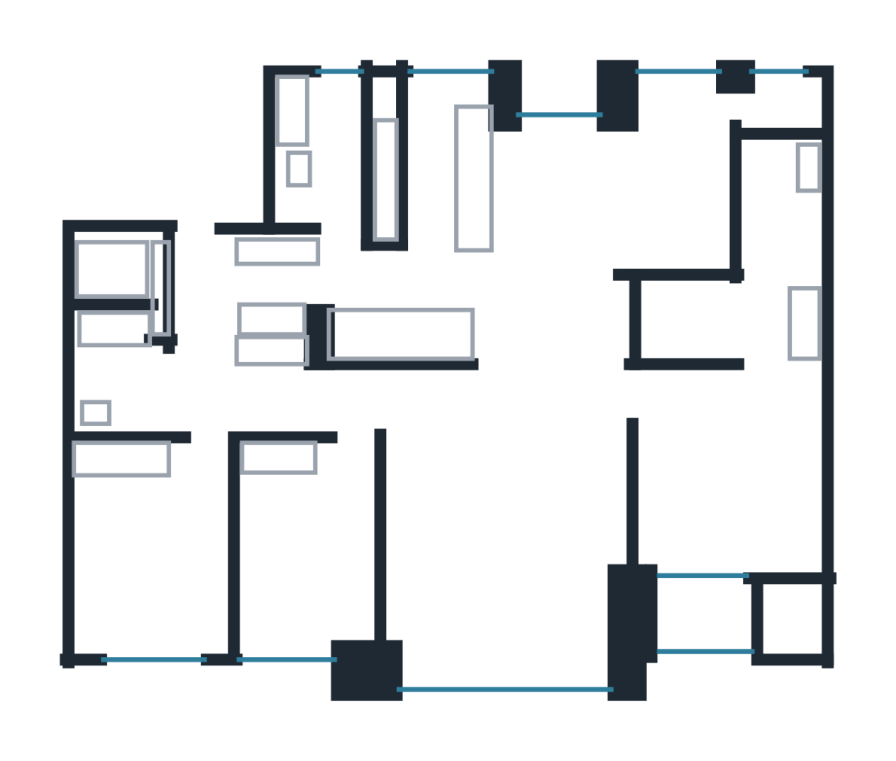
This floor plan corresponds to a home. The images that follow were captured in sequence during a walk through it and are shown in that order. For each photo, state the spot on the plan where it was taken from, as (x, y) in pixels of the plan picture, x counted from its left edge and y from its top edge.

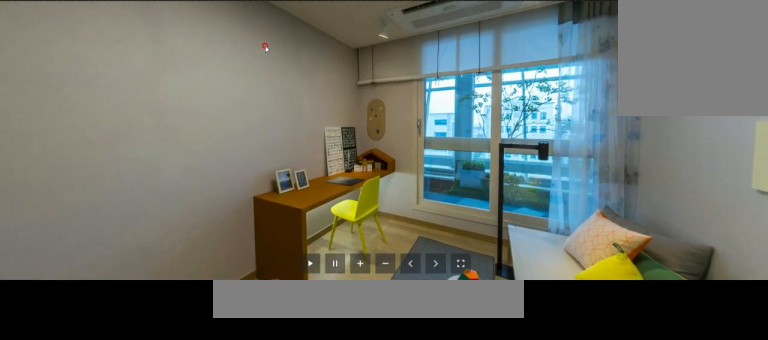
(291, 545)
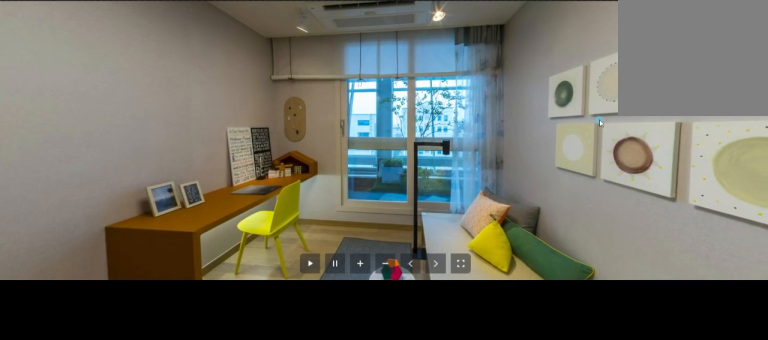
(290, 545)
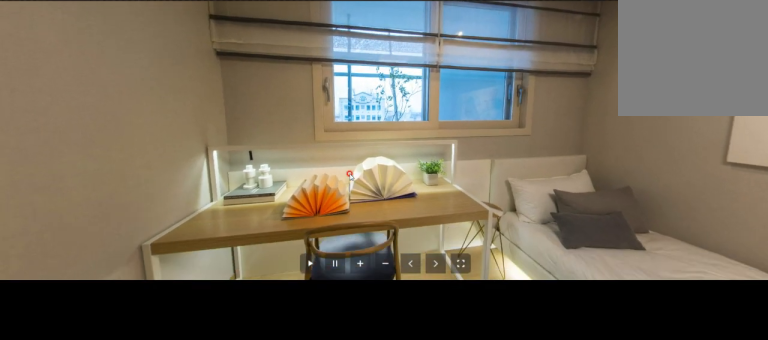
(151, 545)
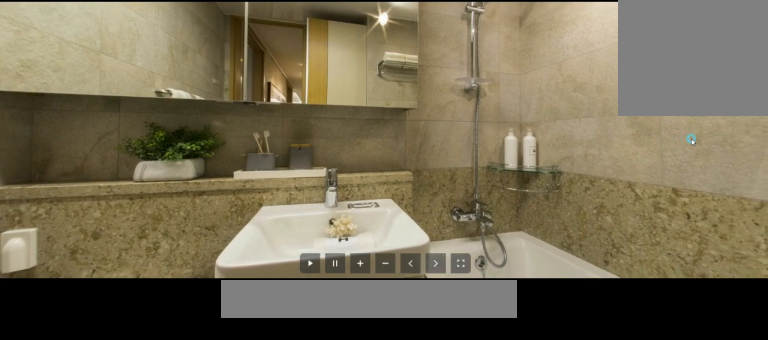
(88, 347)
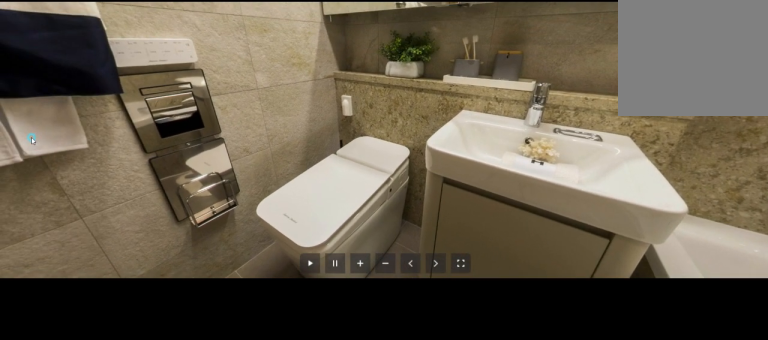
(91, 385)
